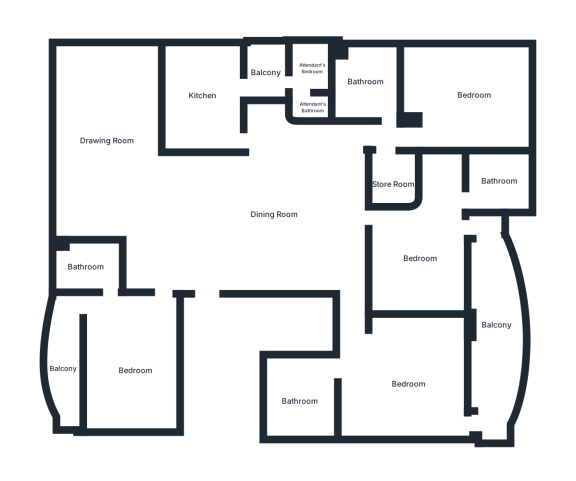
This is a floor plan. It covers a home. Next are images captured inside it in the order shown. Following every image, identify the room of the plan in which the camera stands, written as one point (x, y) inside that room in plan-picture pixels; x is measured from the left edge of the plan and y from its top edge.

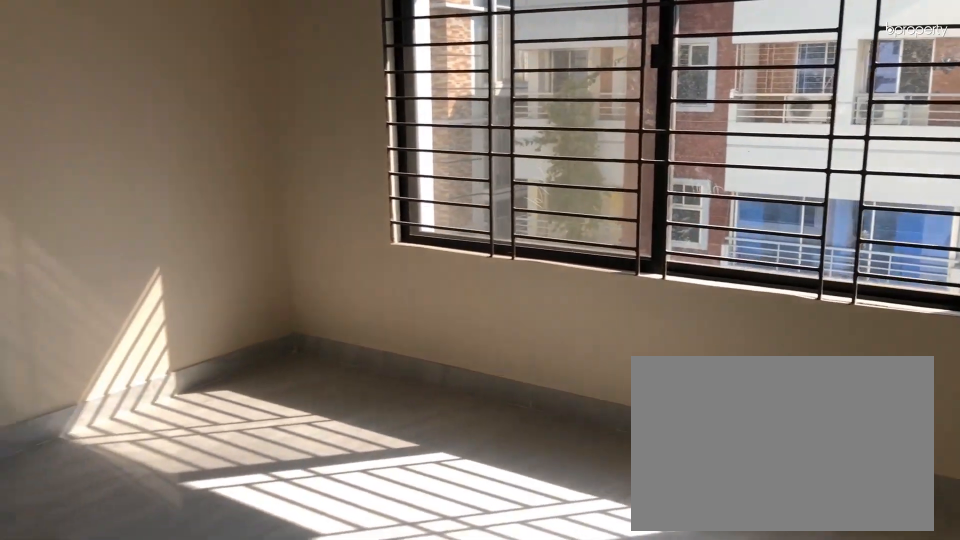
(465, 99)
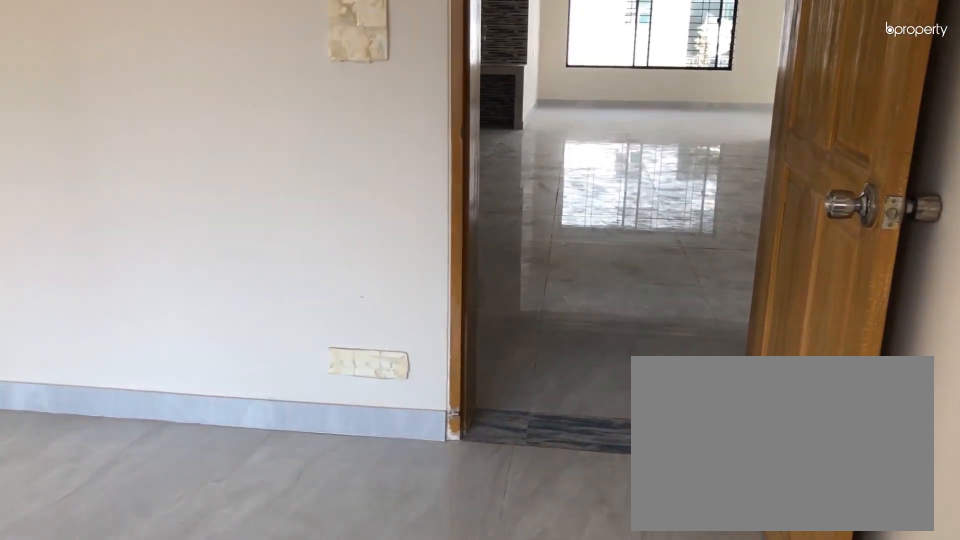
(417, 260)
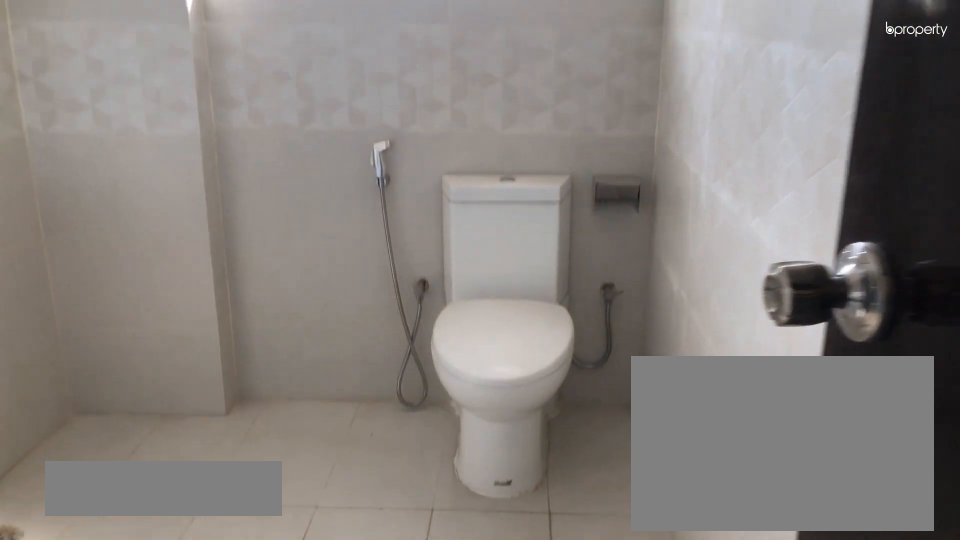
(494, 181)
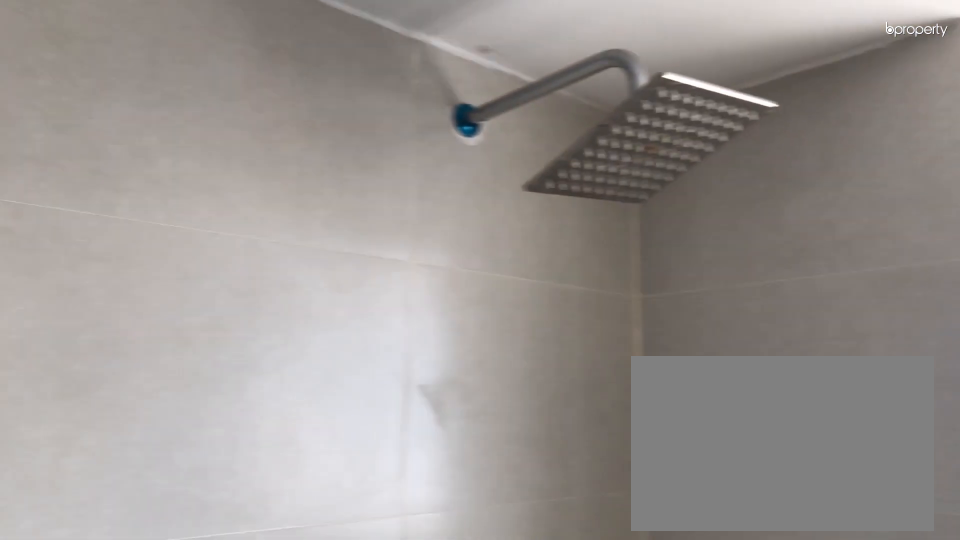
(494, 181)
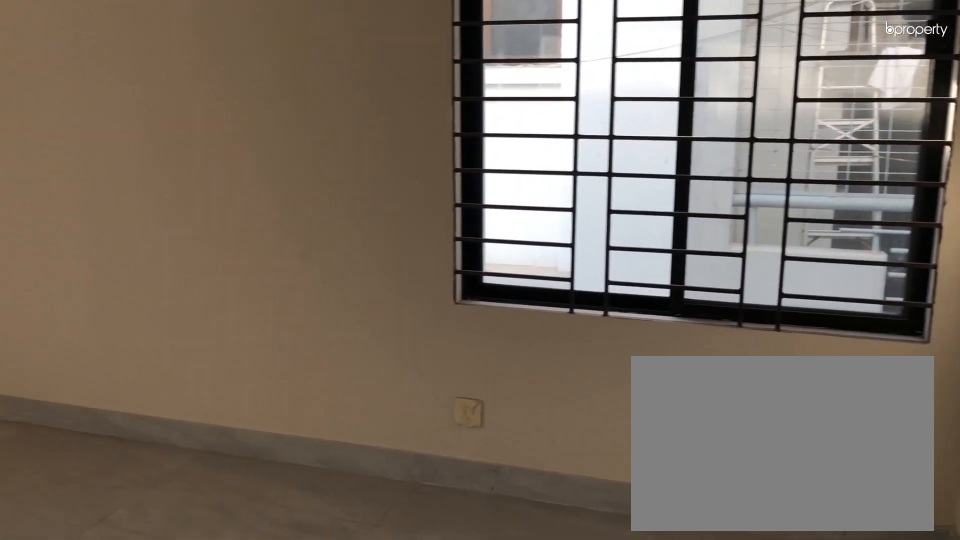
(404, 379)
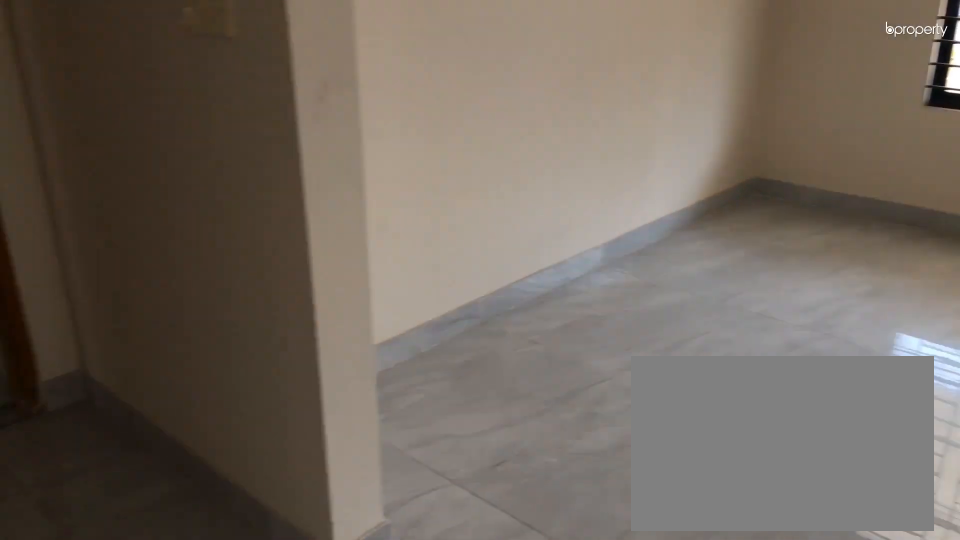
(404, 379)
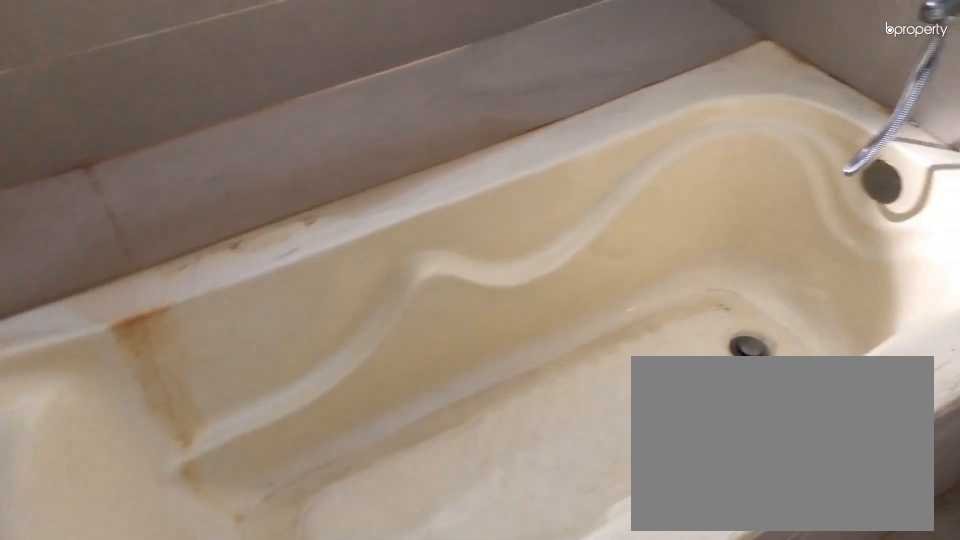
(297, 397)
